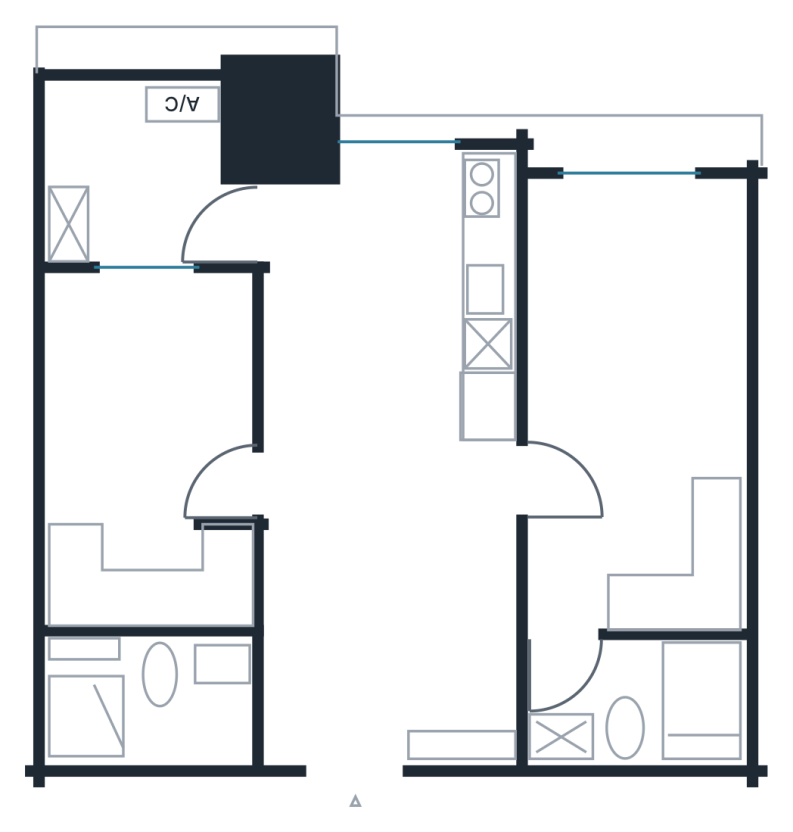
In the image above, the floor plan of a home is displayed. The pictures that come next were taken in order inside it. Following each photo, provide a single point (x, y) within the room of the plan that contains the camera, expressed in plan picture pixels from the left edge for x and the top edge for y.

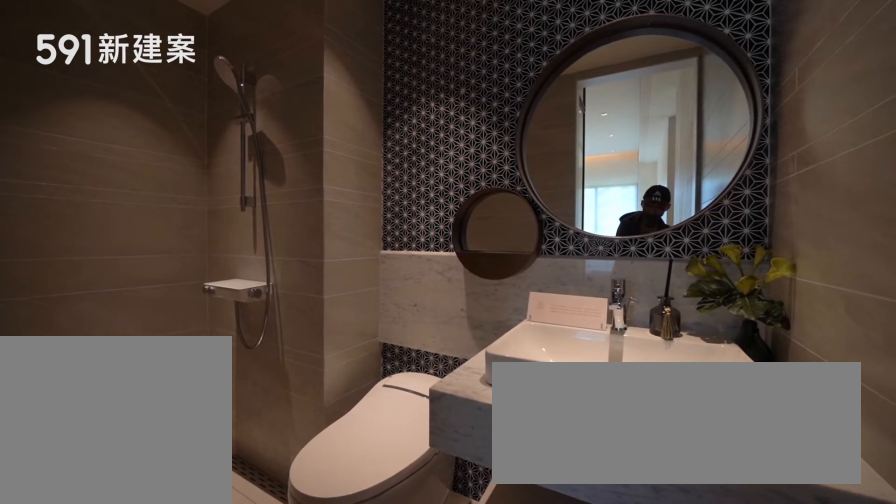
(637, 696)
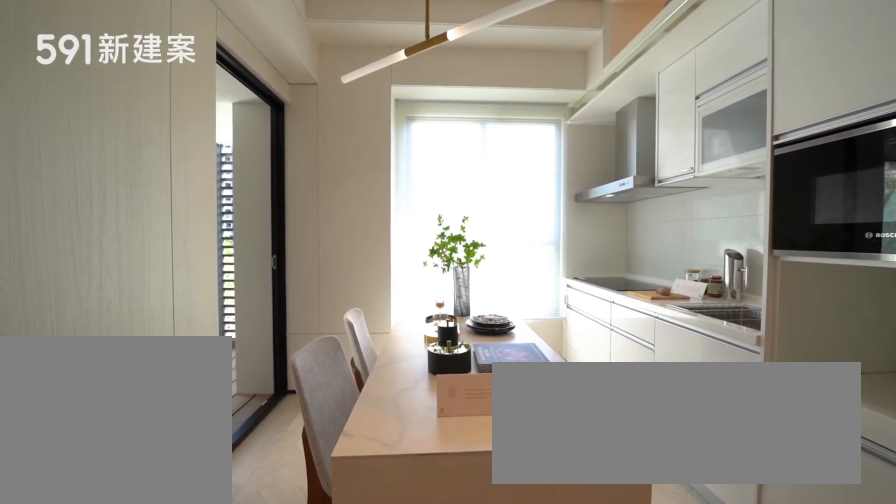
(355, 286)
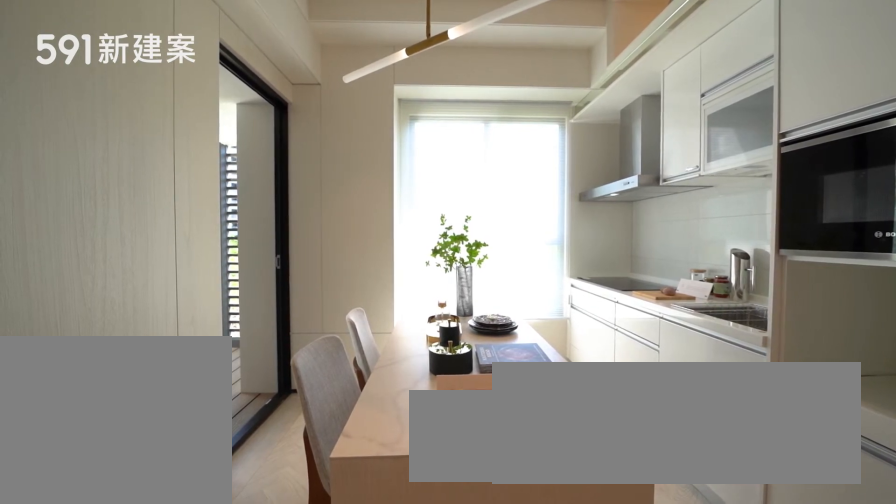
(355, 286)
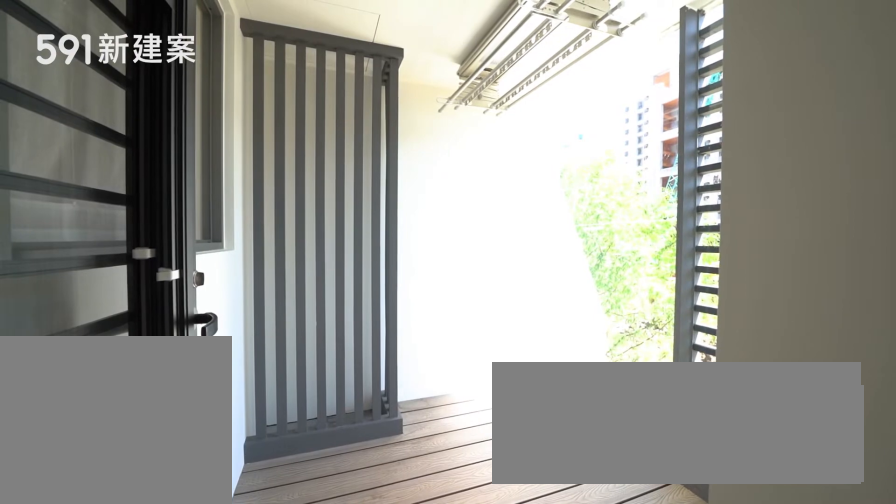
(150, 165)
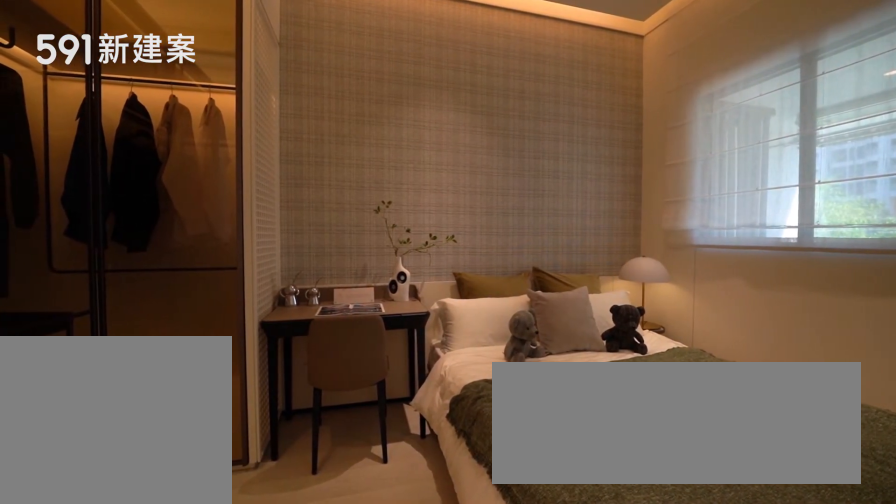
(144, 447)
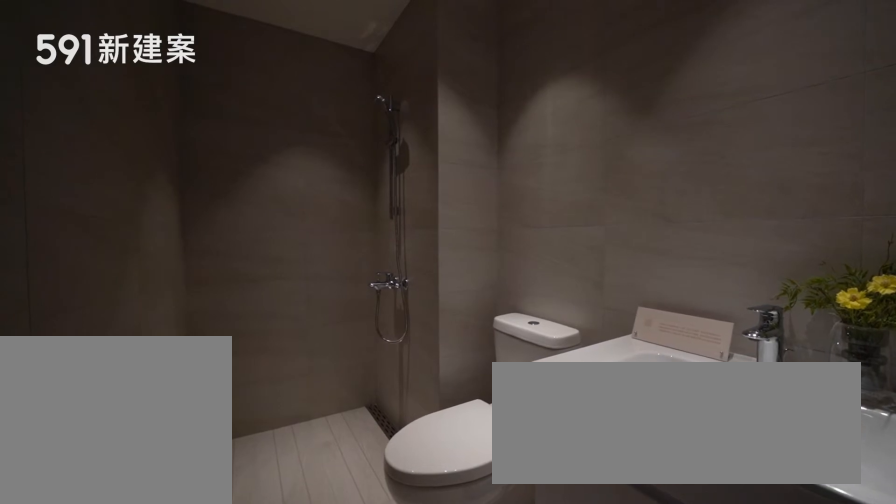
(148, 704)
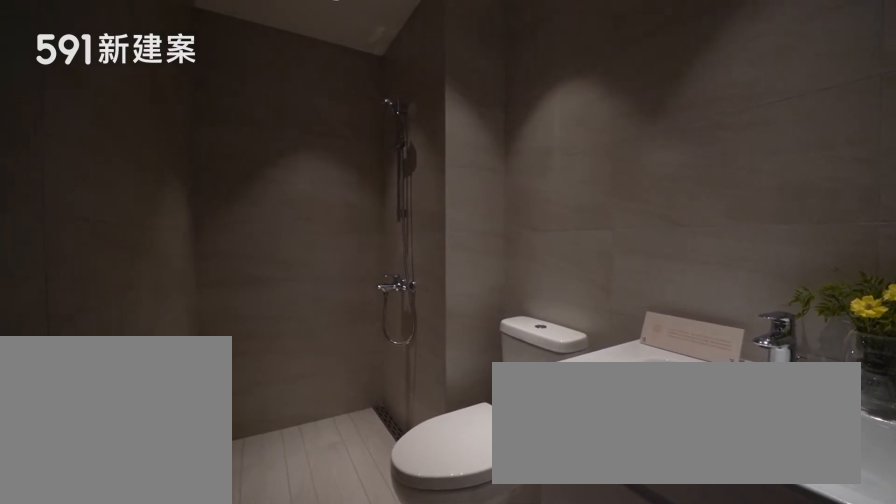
(148, 704)
